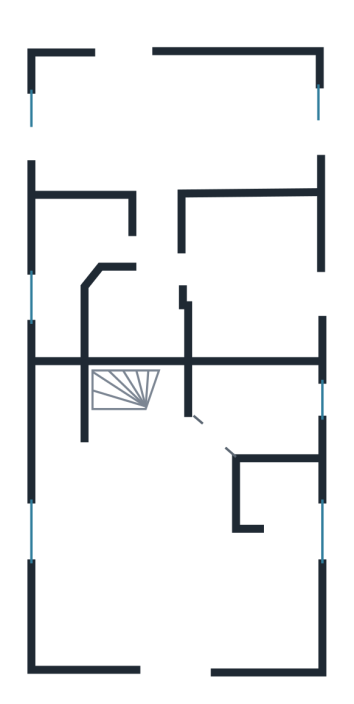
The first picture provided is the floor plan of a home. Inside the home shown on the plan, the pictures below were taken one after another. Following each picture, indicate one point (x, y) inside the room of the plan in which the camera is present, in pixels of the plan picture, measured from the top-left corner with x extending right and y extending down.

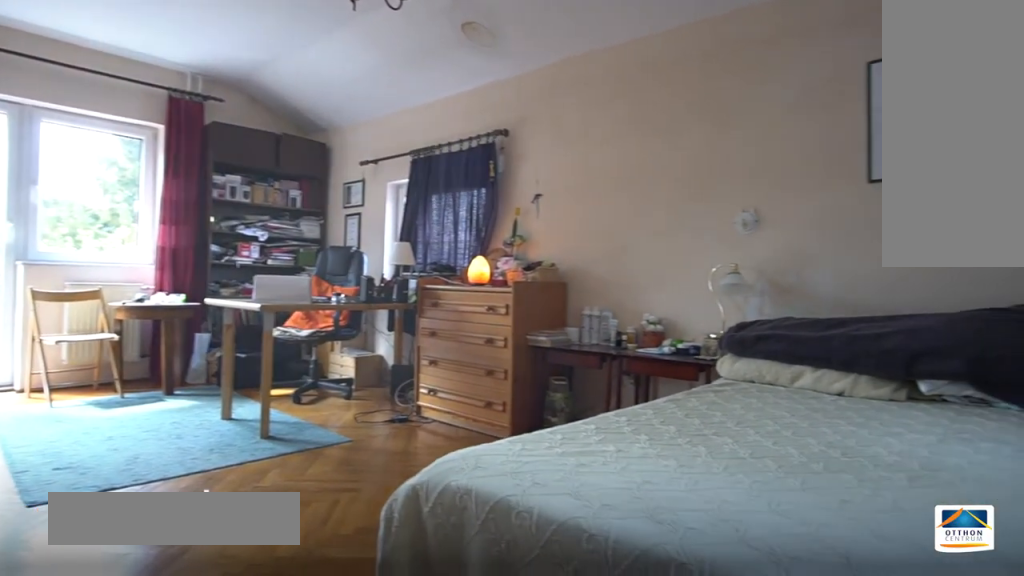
(194, 130)
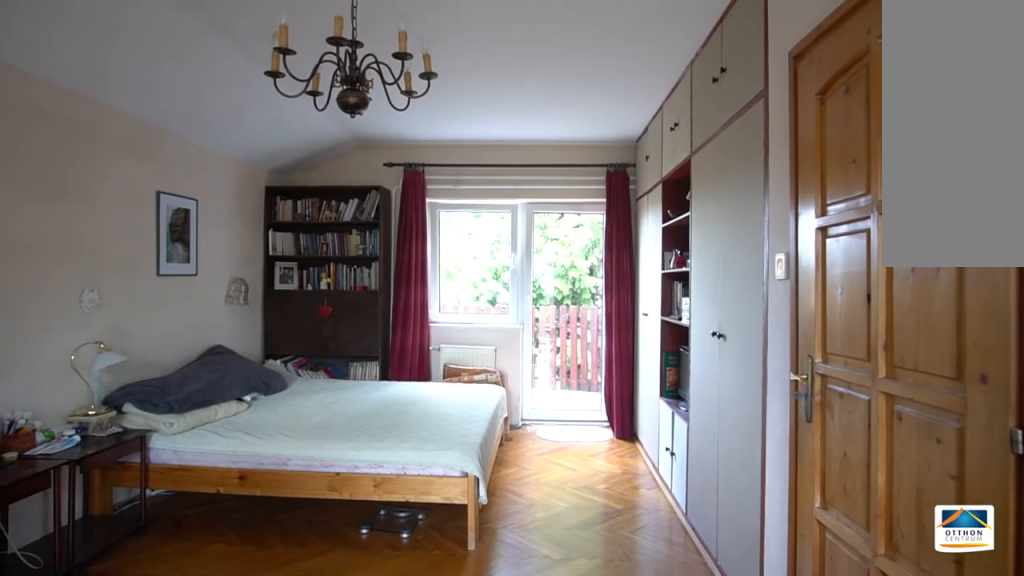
(194, 130)
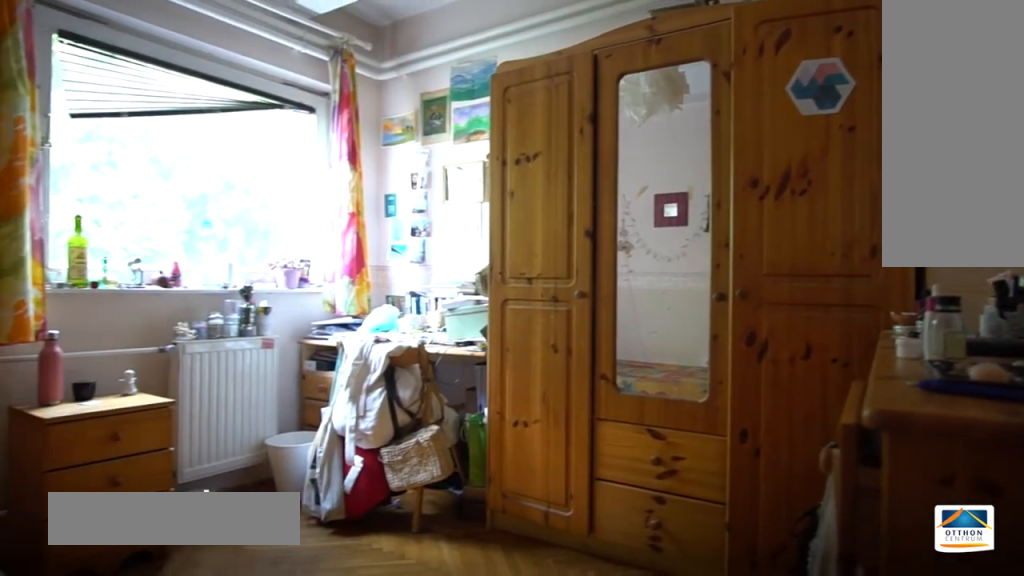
(253, 270)
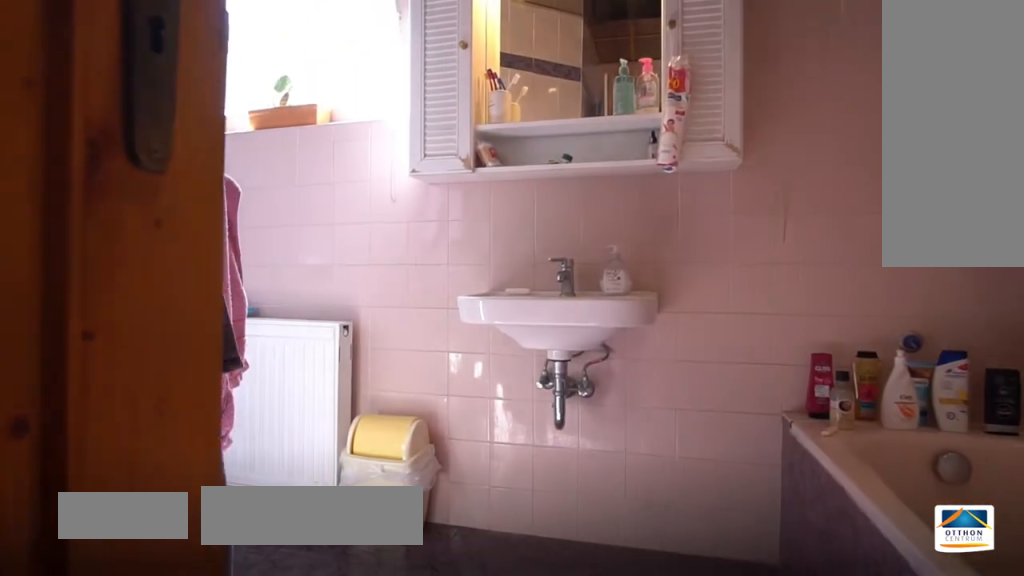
(71, 242)
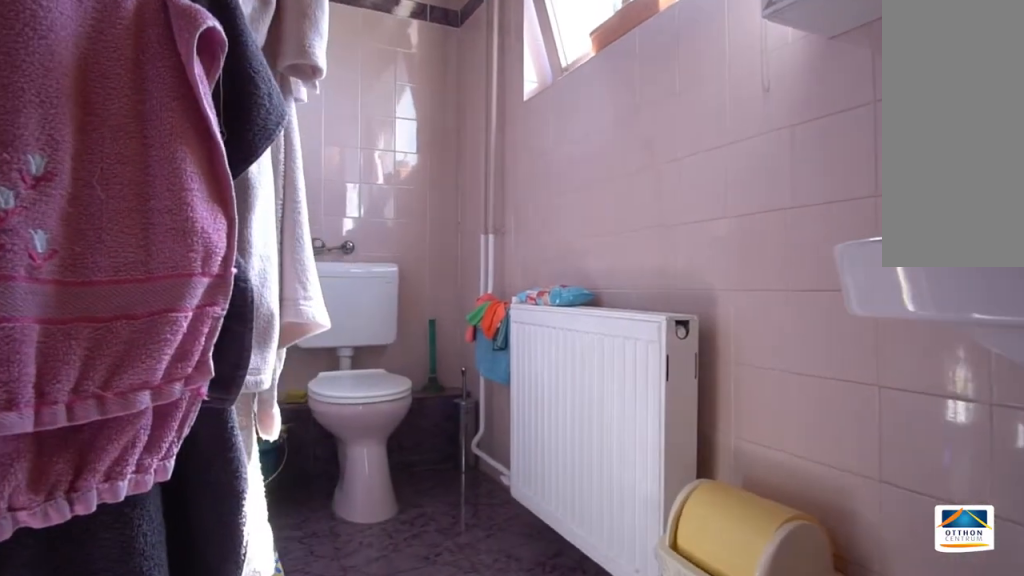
(72, 242)
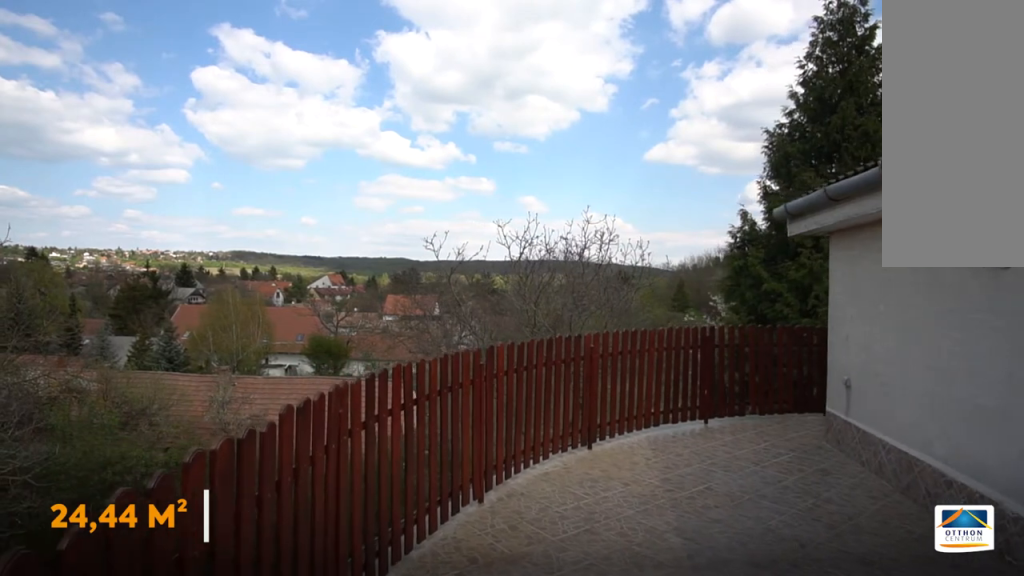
(187, 27)
